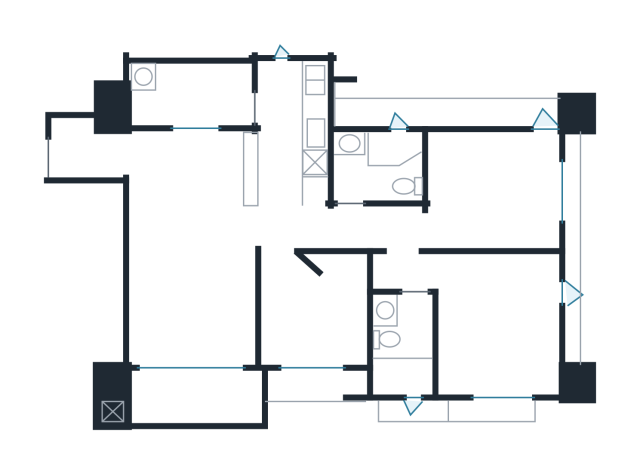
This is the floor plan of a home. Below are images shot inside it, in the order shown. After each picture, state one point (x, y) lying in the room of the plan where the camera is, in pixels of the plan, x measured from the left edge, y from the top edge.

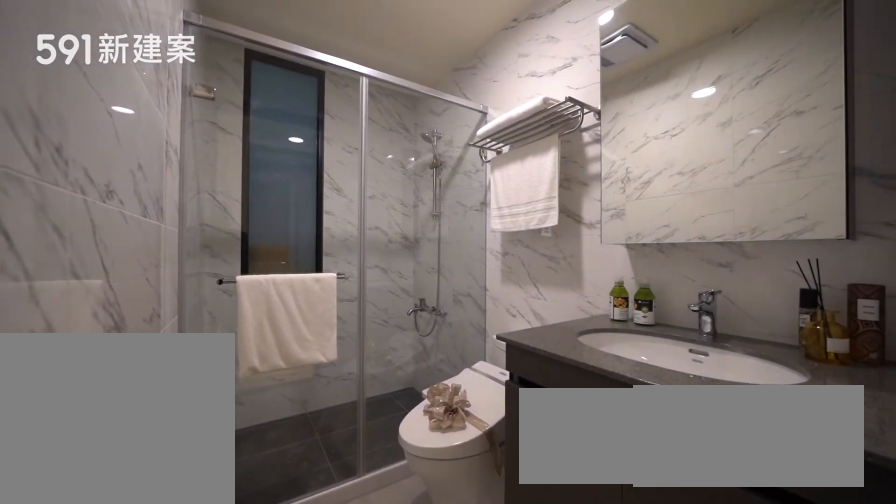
(400, 348)
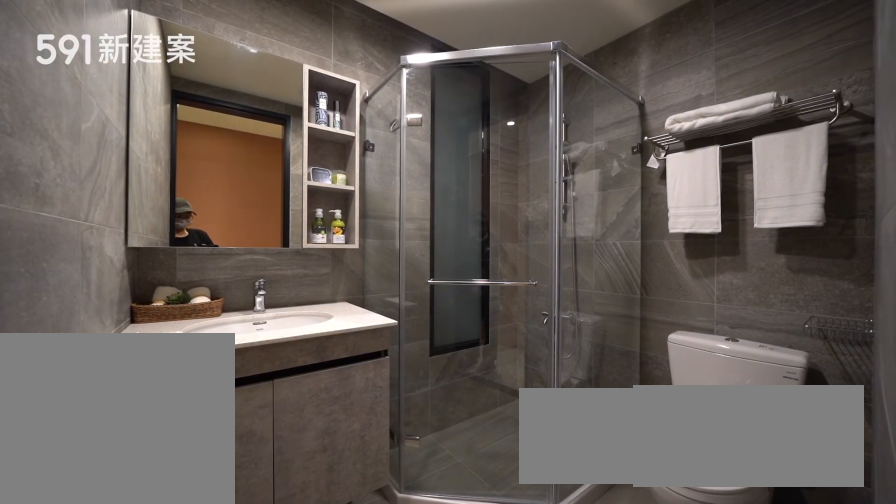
(383, 165)
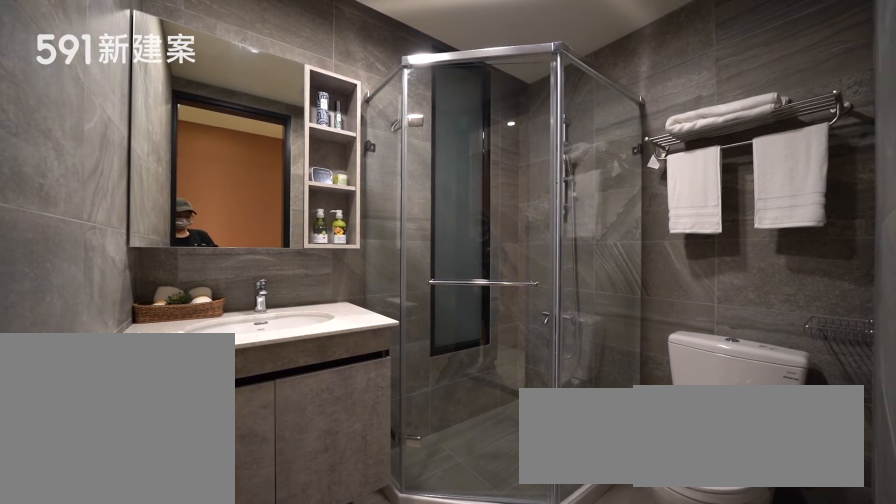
(383, 165)
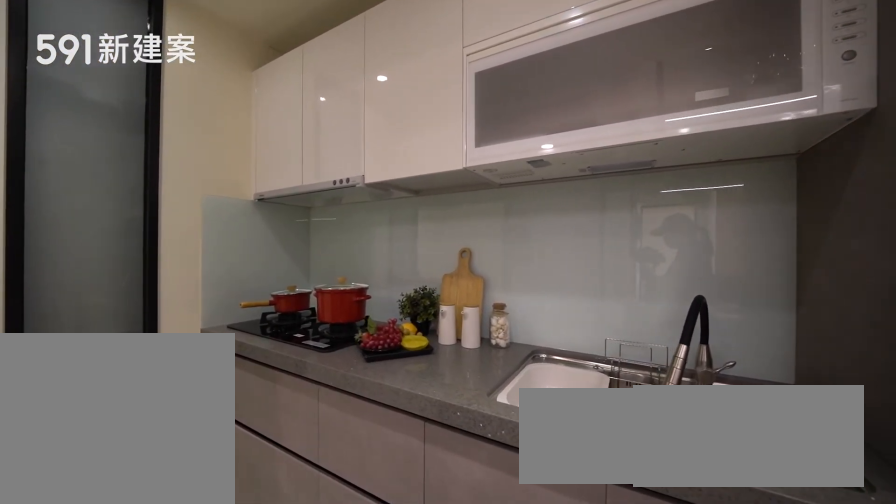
(293, 128)
